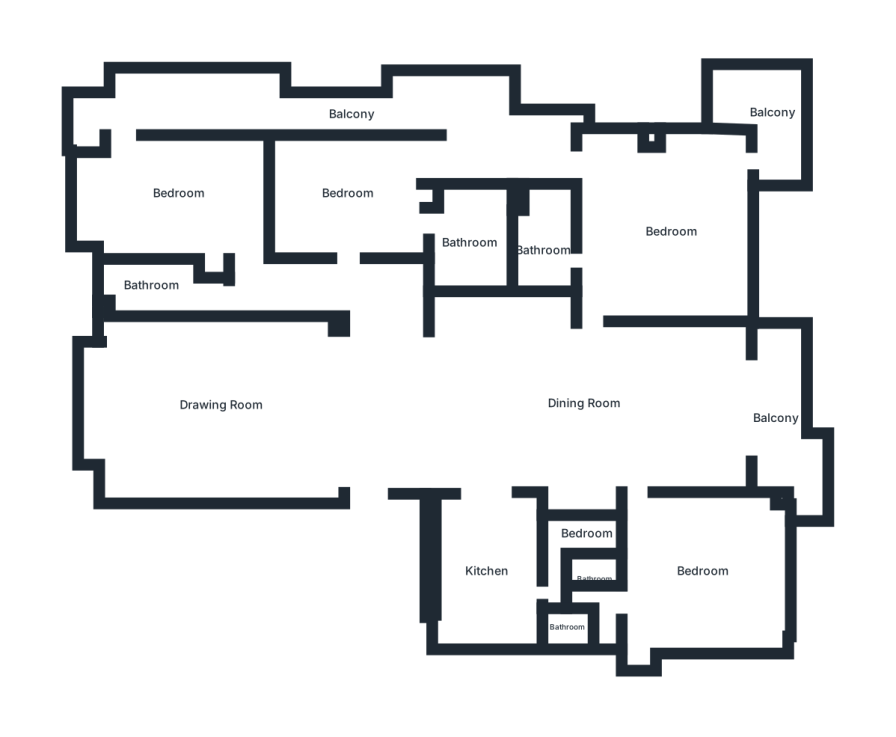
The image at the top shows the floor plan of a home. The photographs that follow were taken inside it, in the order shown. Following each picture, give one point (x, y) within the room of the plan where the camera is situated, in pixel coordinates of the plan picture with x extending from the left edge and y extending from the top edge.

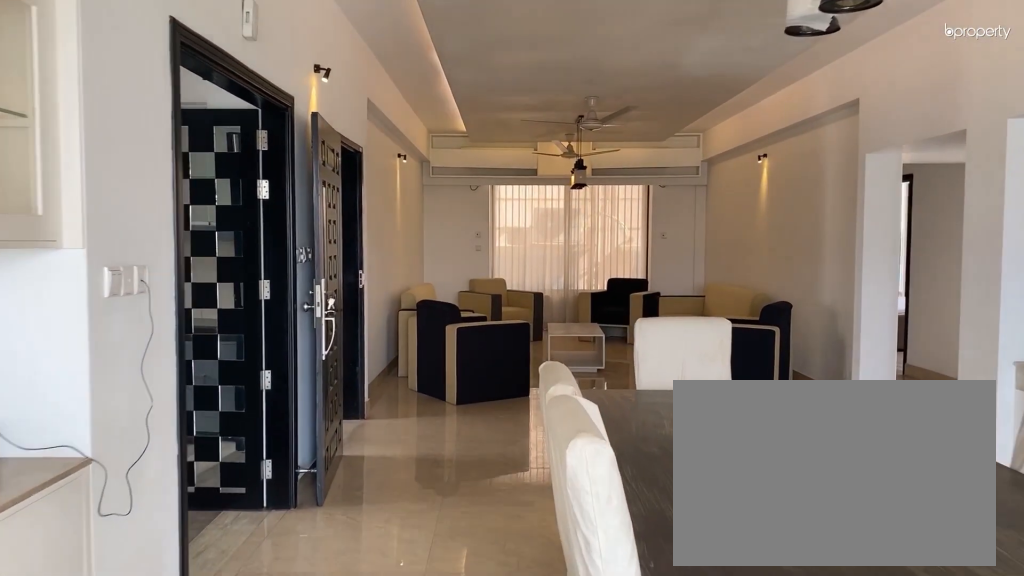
(580, 403)
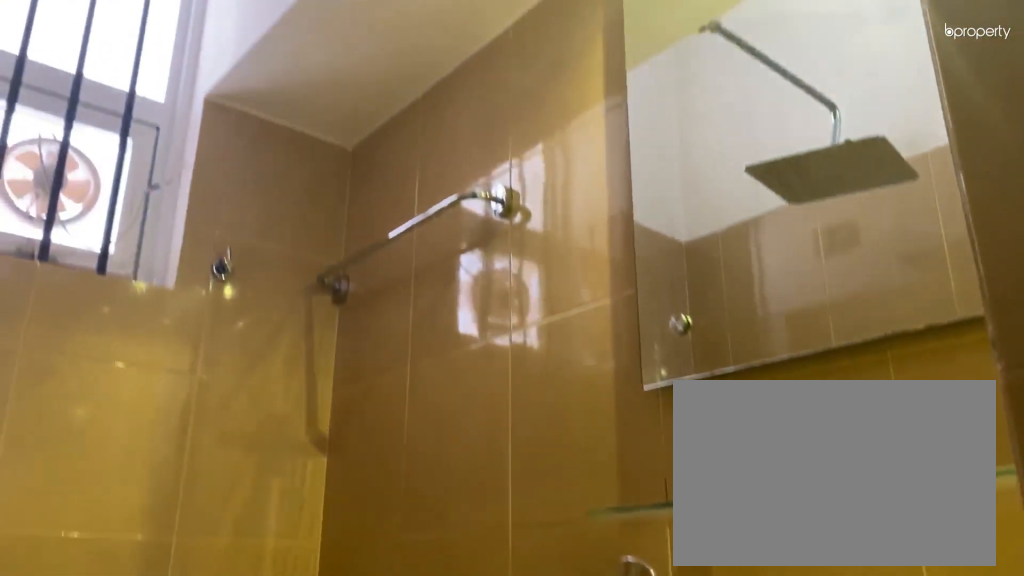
(149, 281)
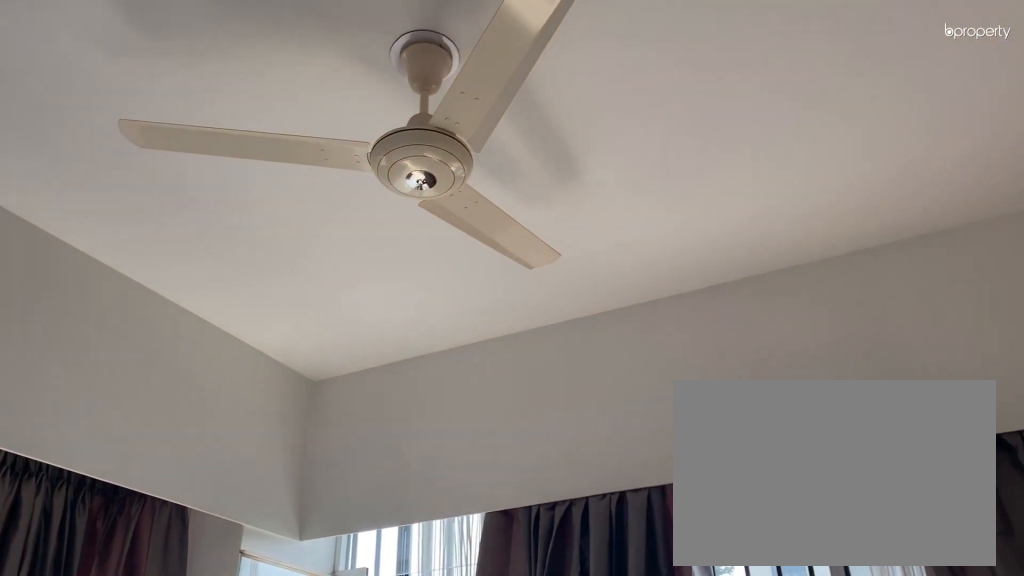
(177, 197)
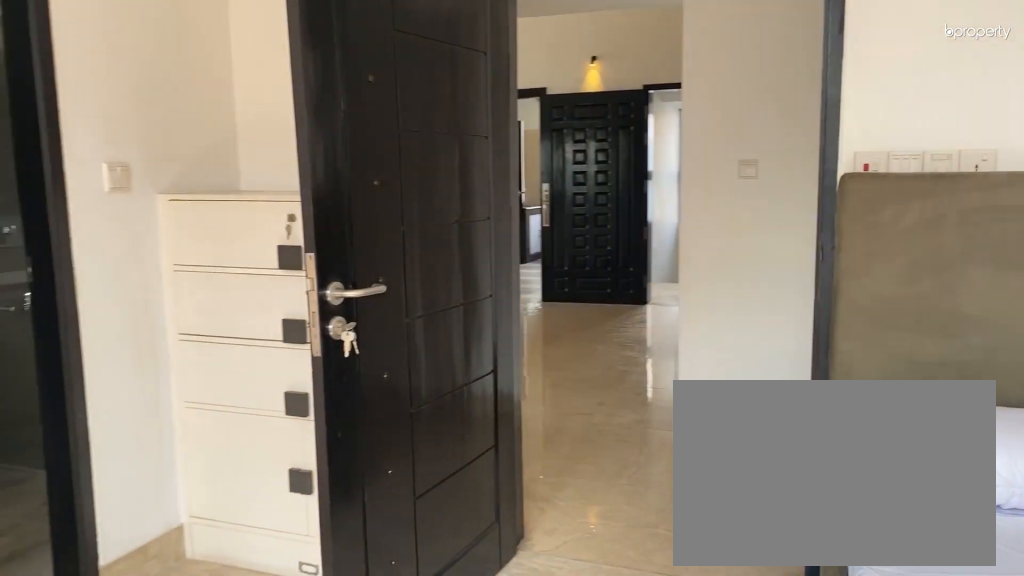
(345, 192)
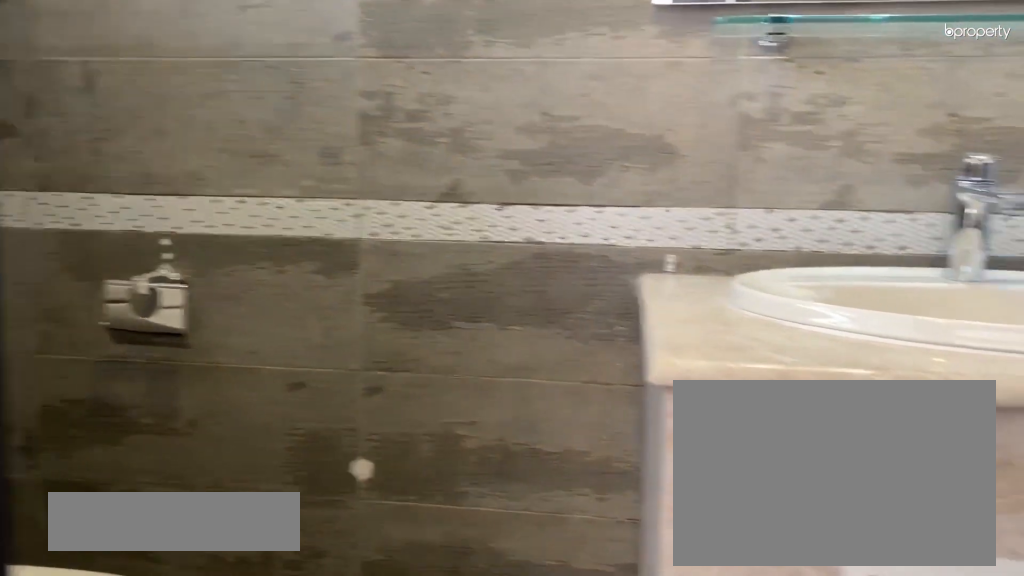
(467, 243)
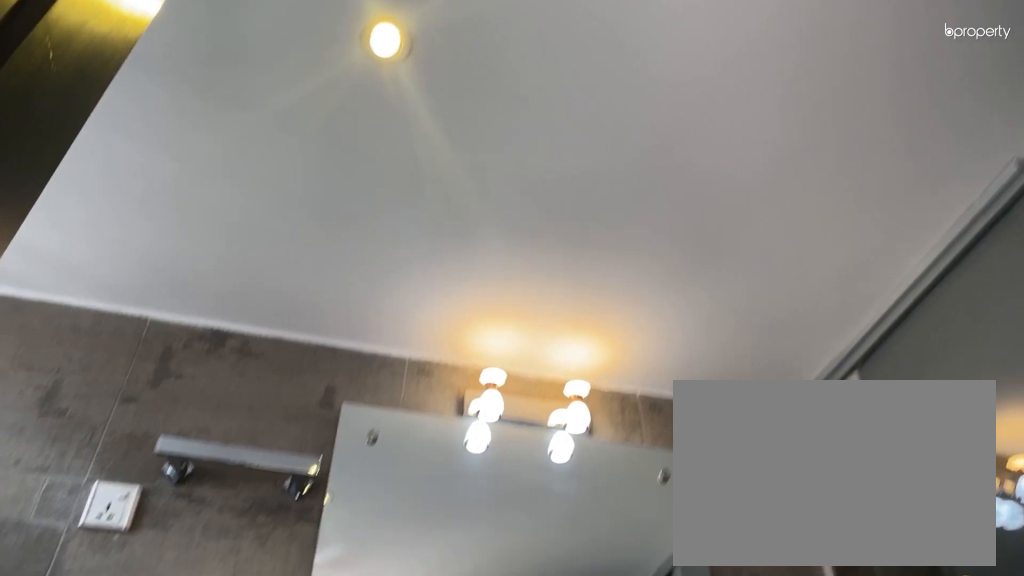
(467, 243)
